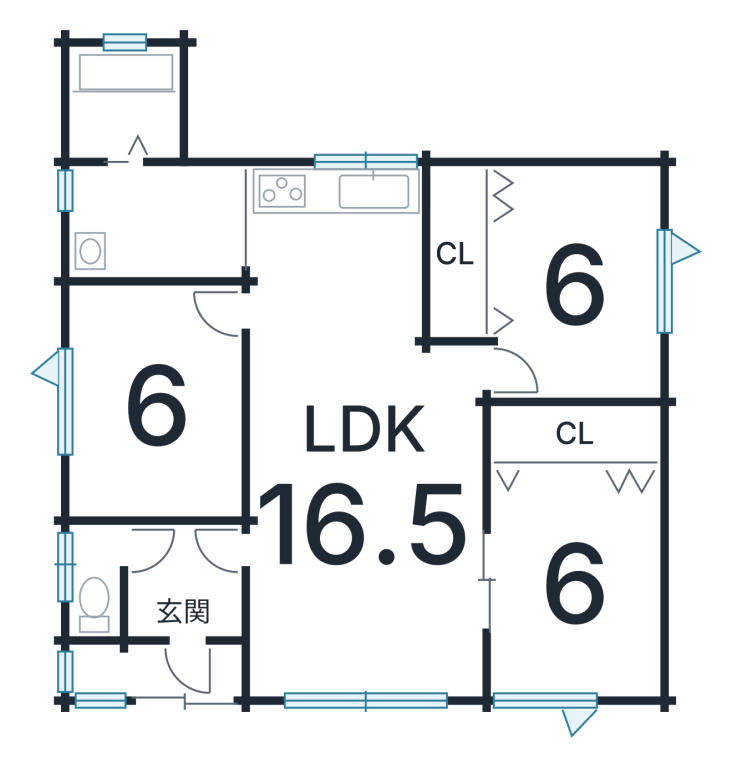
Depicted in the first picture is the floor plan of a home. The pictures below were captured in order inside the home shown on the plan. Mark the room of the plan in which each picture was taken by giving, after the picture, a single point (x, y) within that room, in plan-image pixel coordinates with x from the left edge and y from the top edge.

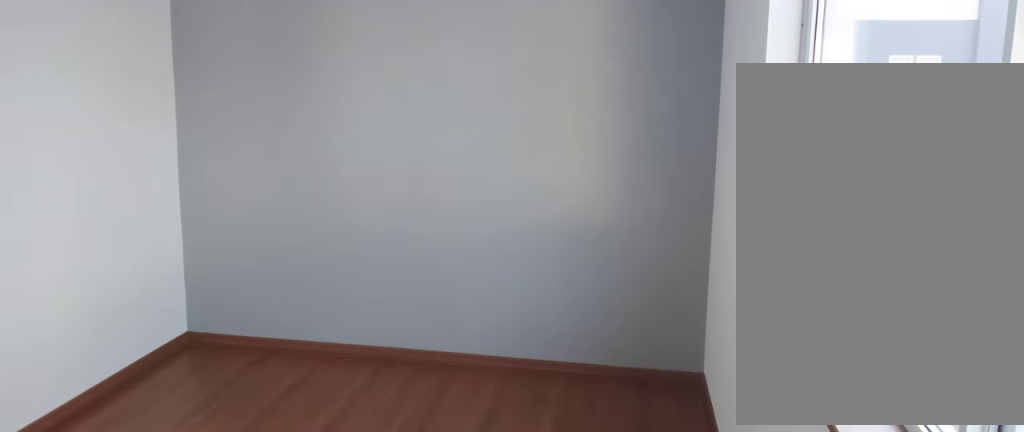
(146, 416)
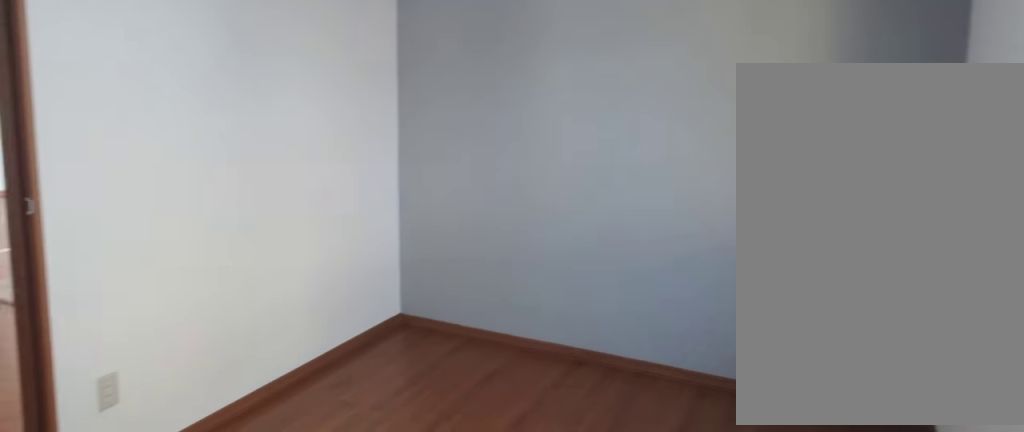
(146, 416)
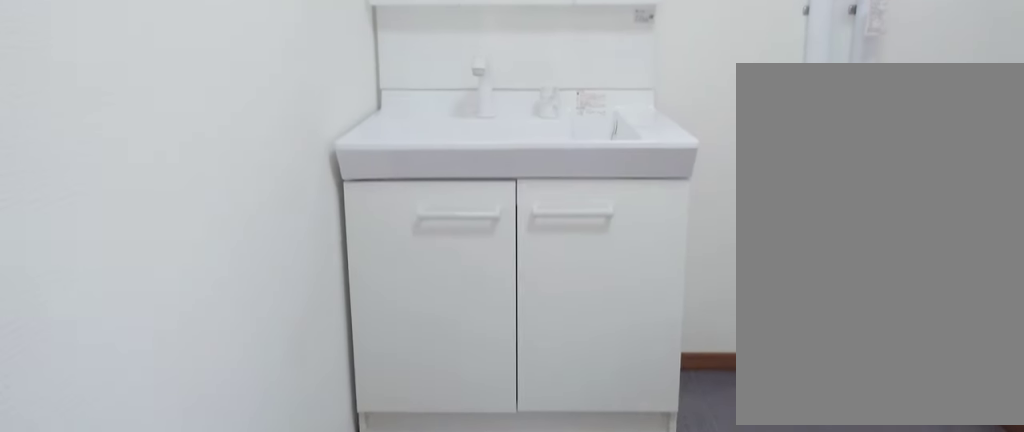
(169, 228)
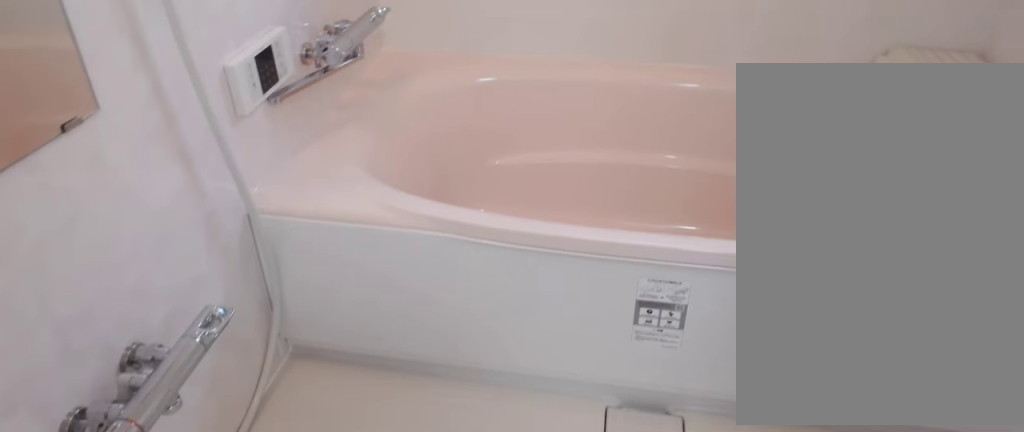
(128, 106)
